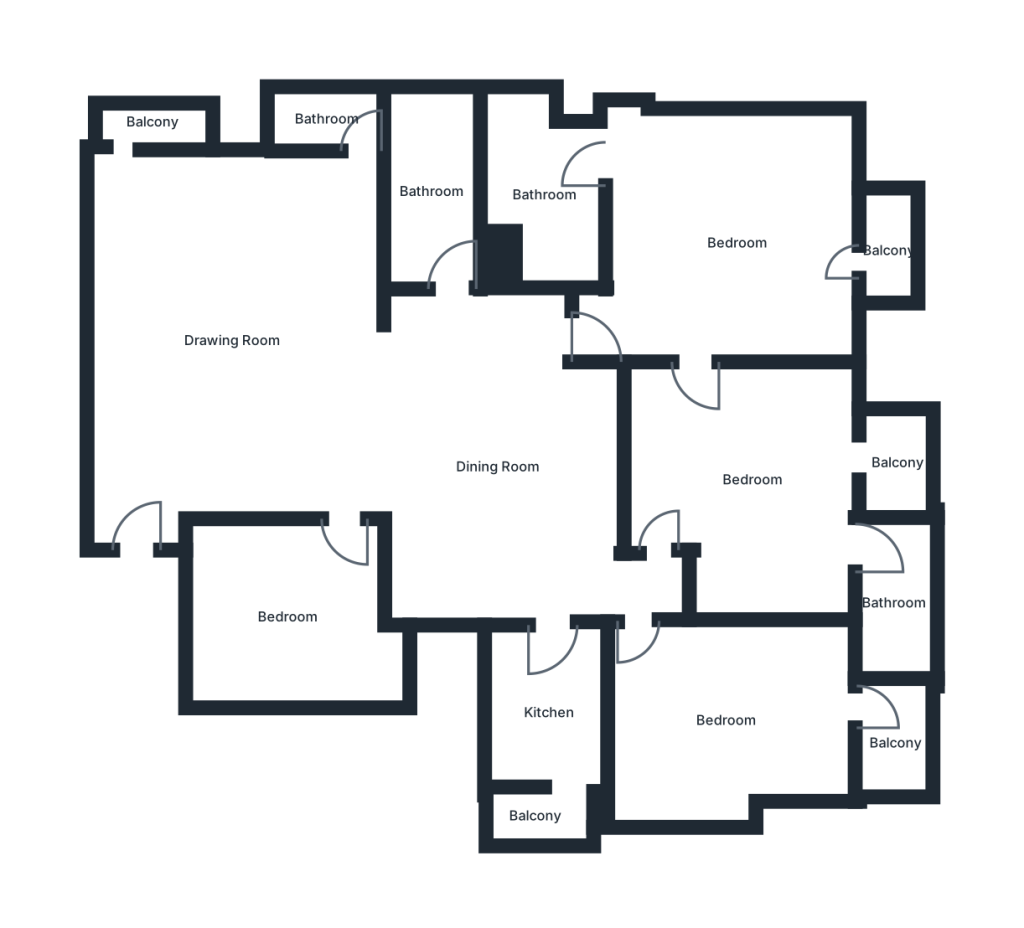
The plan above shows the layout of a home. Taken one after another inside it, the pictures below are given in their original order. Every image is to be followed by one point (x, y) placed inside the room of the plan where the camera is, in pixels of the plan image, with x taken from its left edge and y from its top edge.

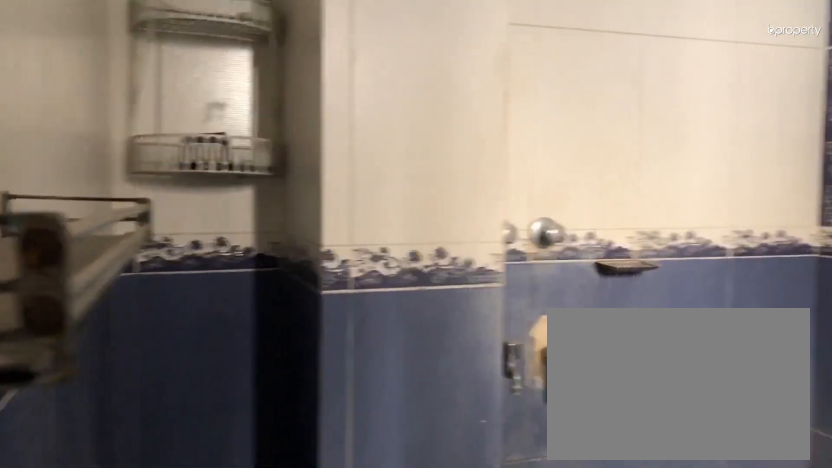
(544, 195)
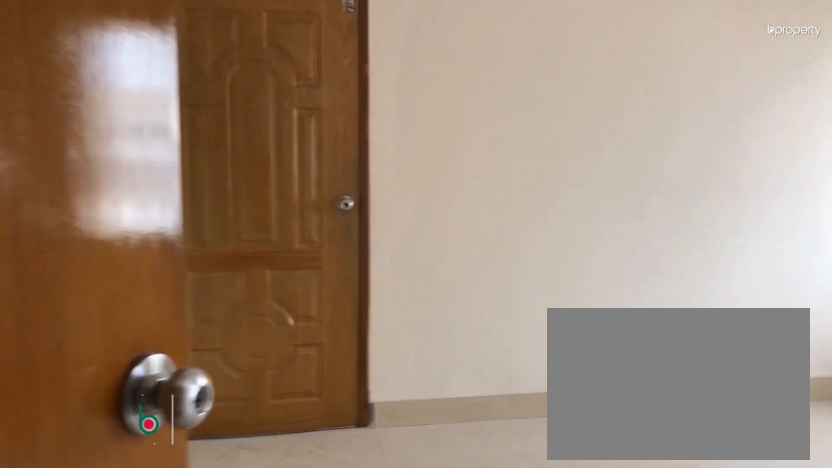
(753, 480)
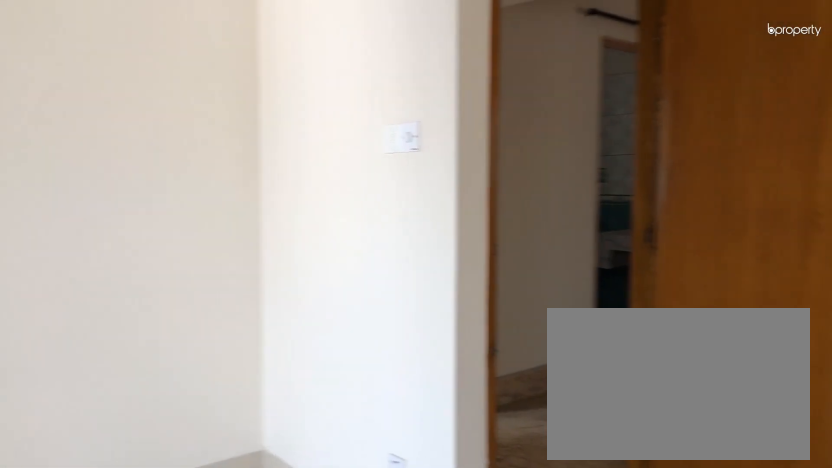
(753, 480)
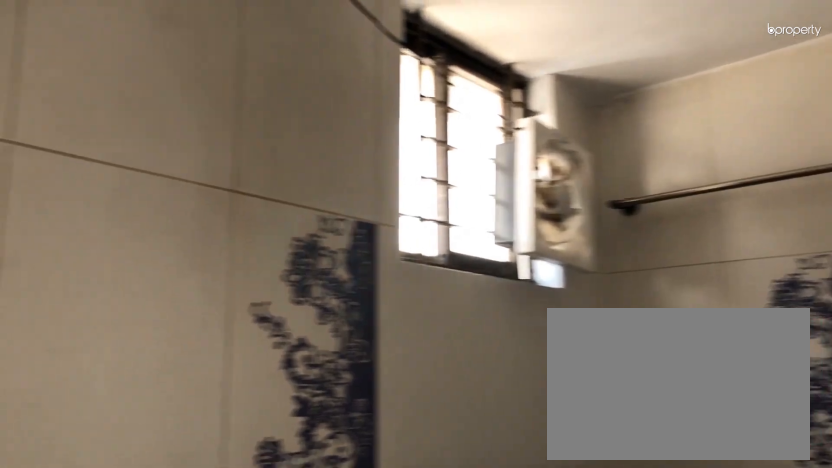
(893, 601)
